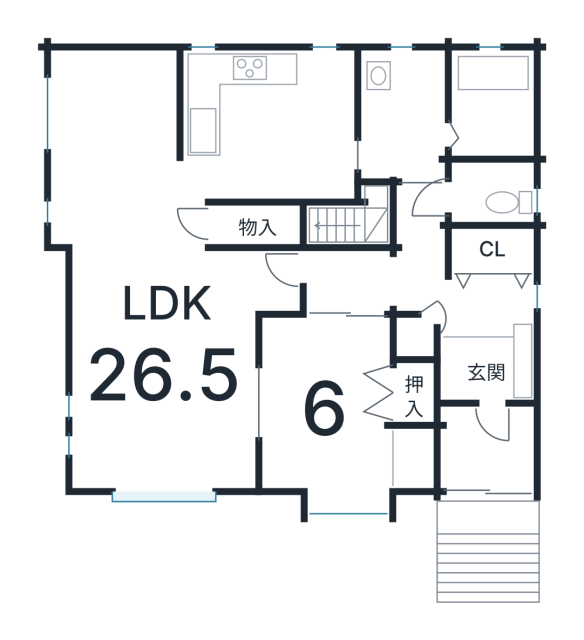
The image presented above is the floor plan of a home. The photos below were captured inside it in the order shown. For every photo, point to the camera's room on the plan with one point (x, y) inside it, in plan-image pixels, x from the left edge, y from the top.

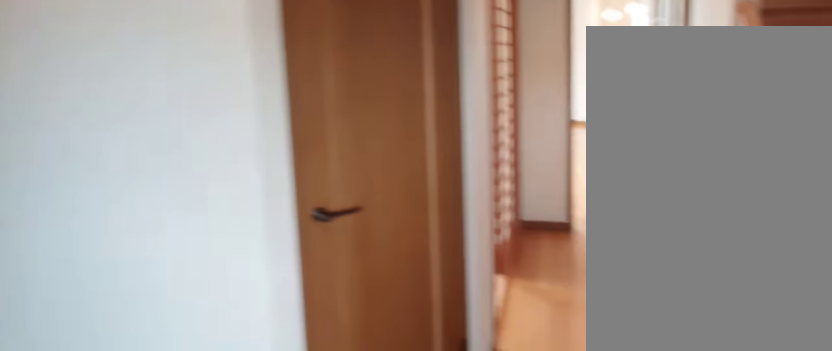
(479, 356)
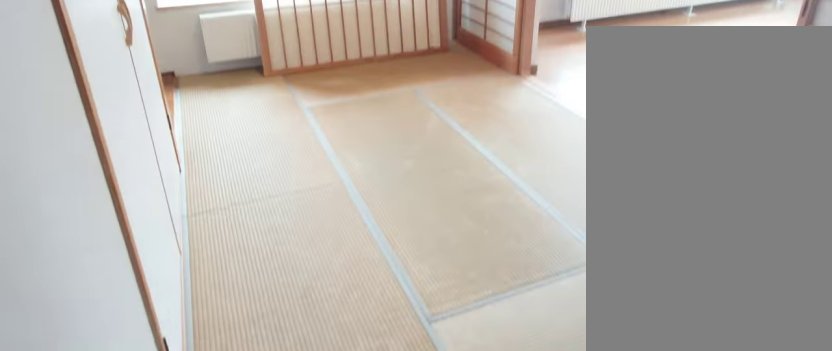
(320, 413)
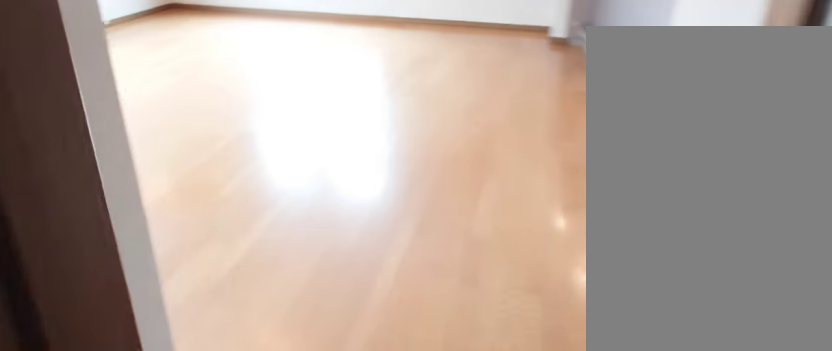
(147, 362)
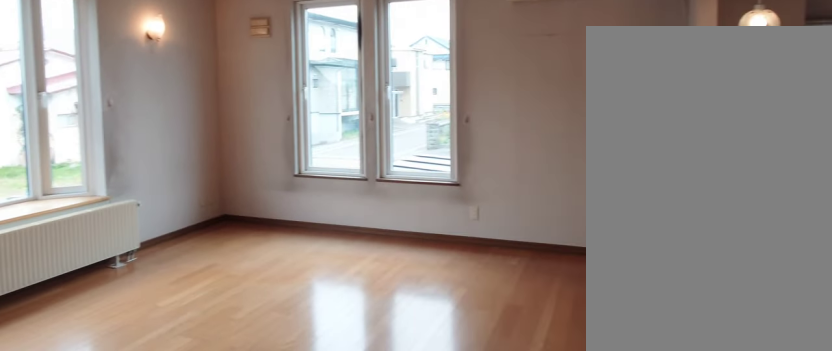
(147, 362)
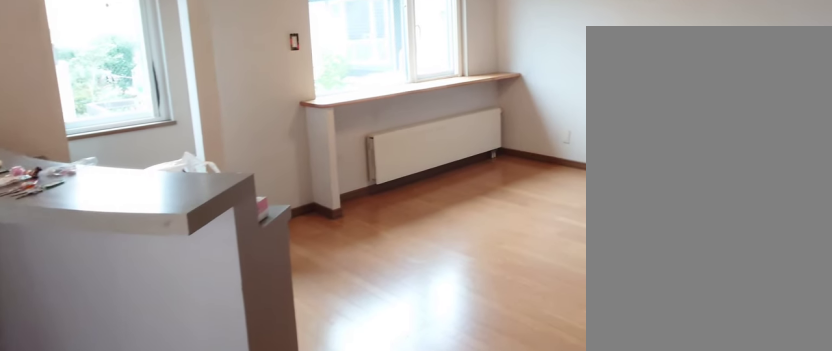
(98, 143)
